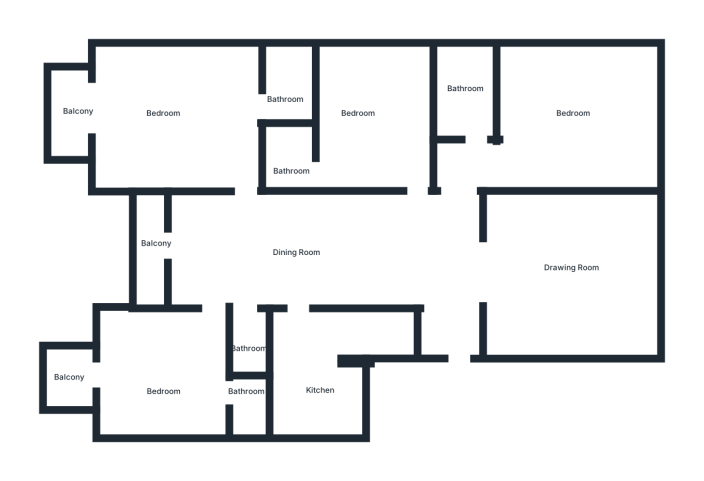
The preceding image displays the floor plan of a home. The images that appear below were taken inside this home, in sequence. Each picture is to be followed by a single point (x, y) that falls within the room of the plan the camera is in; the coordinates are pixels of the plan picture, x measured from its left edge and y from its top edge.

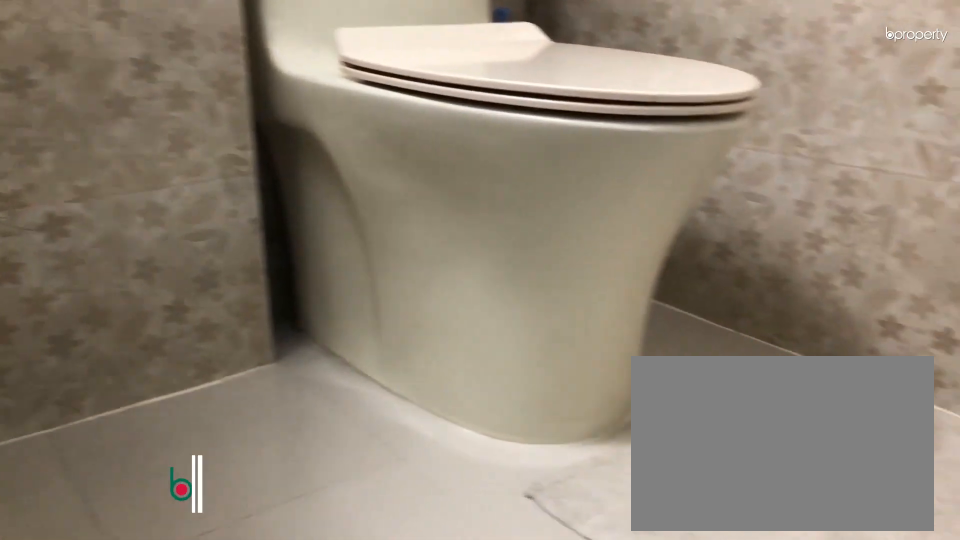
(290, 160)
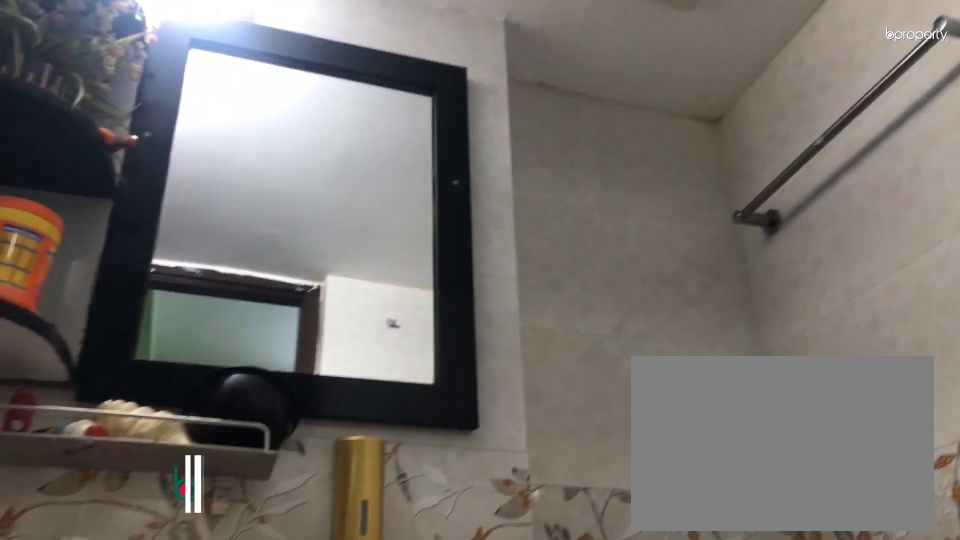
(290, 160)
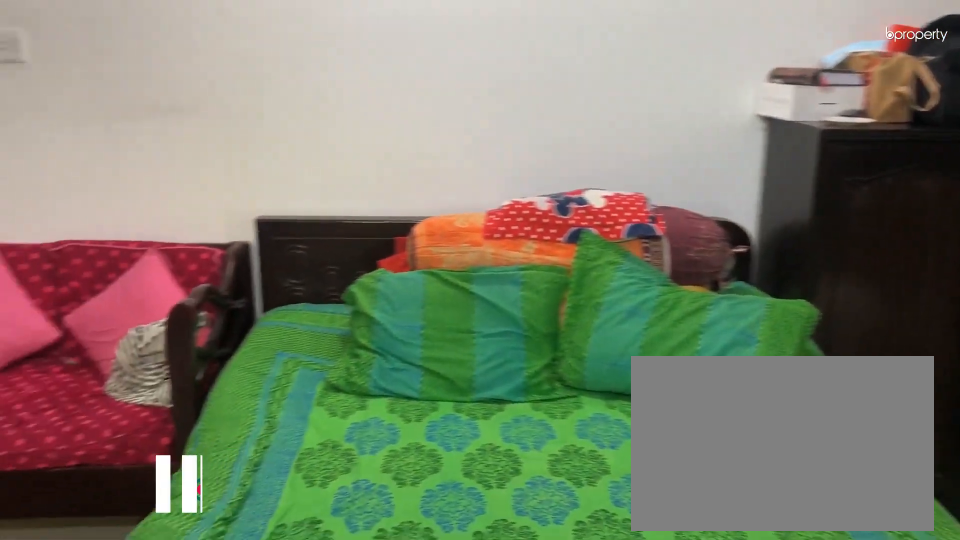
(160, 105)
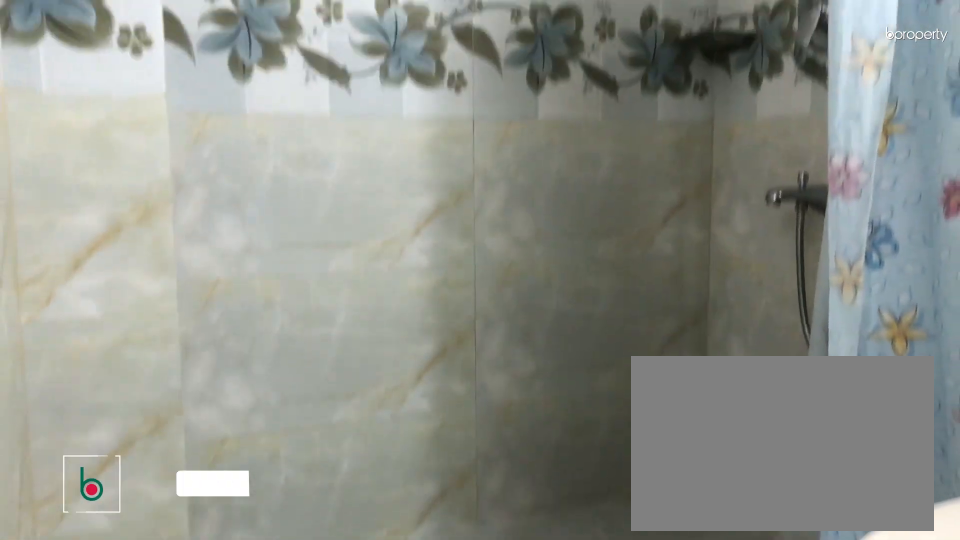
(295, 79)
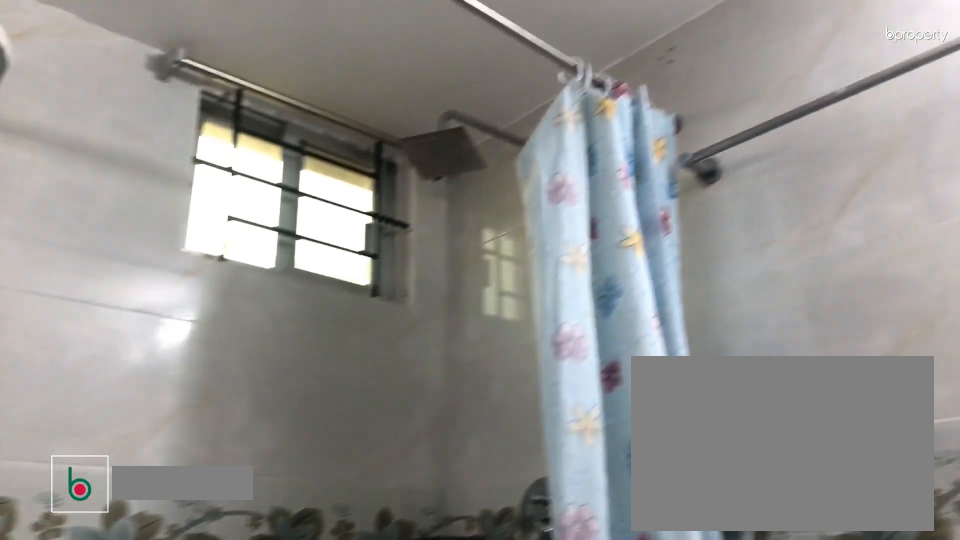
(295, 79)
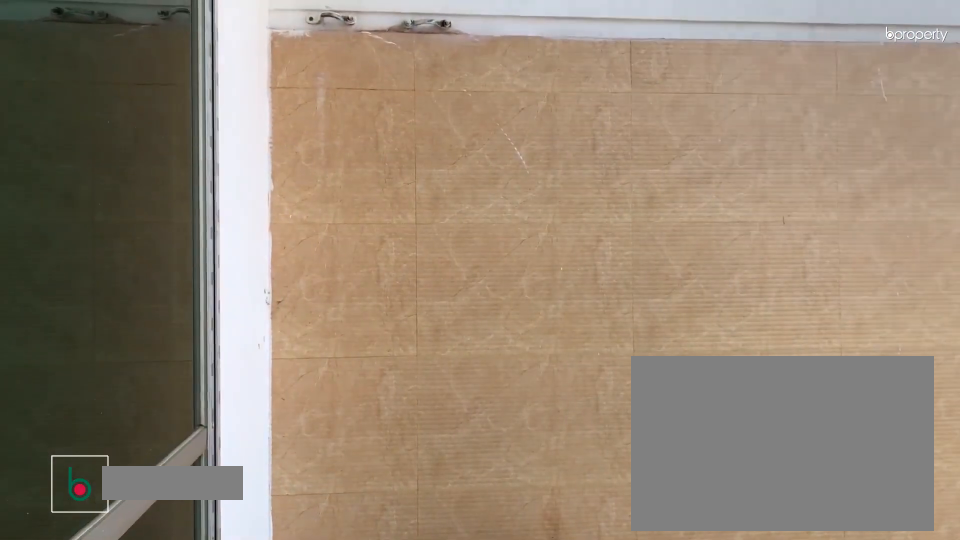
(150, 244)
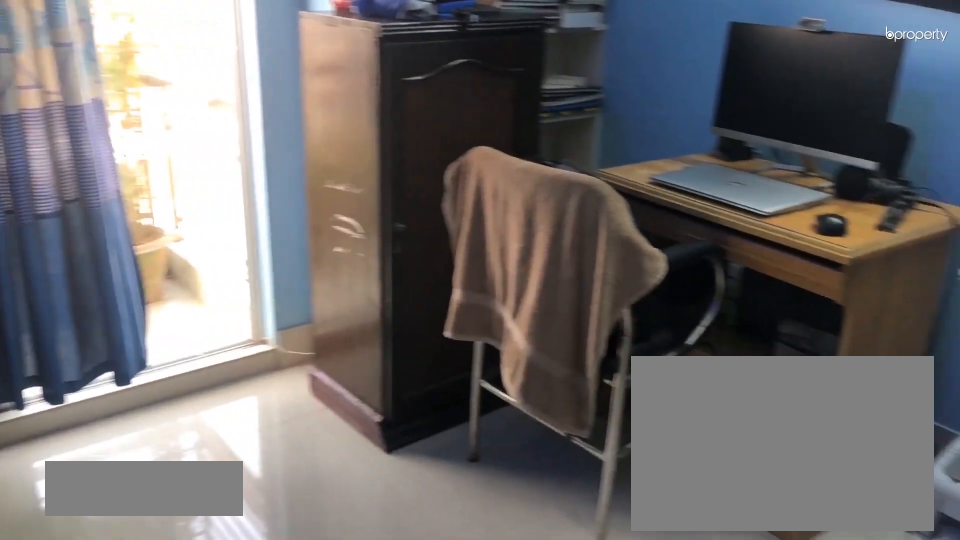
(175, 379)
